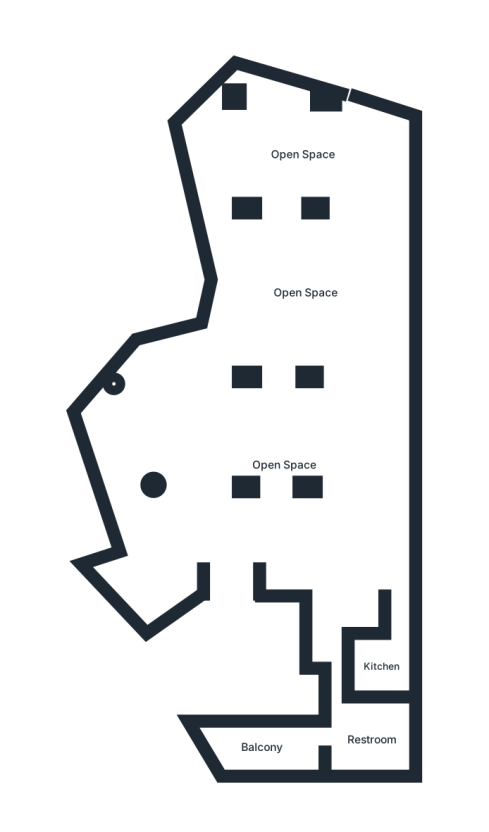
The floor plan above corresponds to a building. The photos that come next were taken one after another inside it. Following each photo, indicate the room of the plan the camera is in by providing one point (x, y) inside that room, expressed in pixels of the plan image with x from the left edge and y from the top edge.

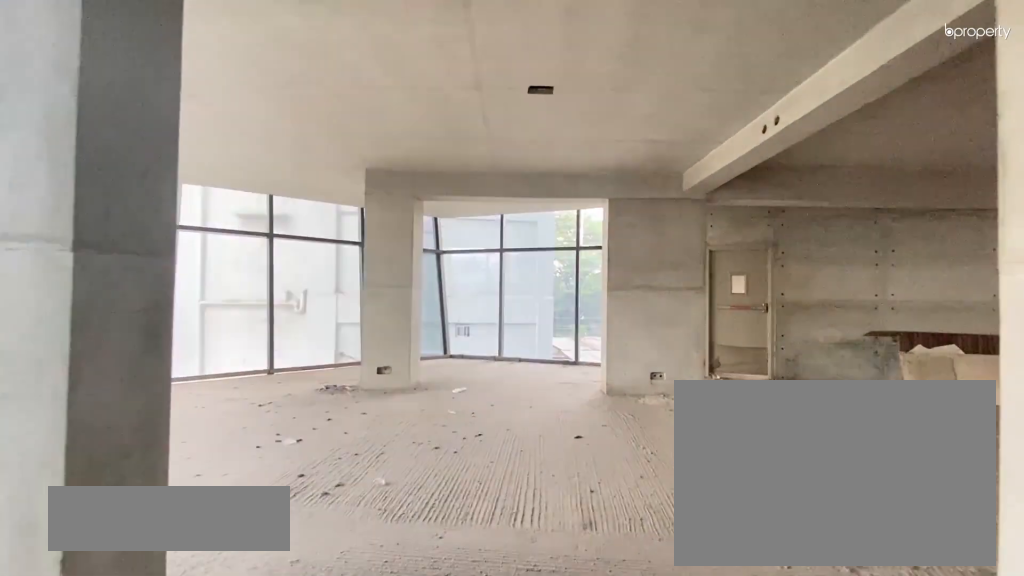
(317, 161)
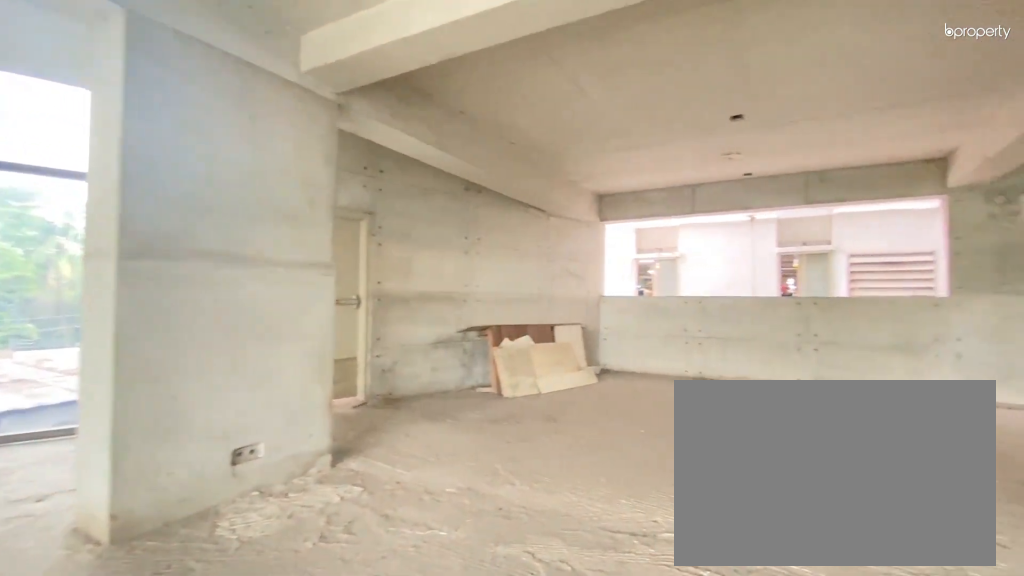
(317, 161)
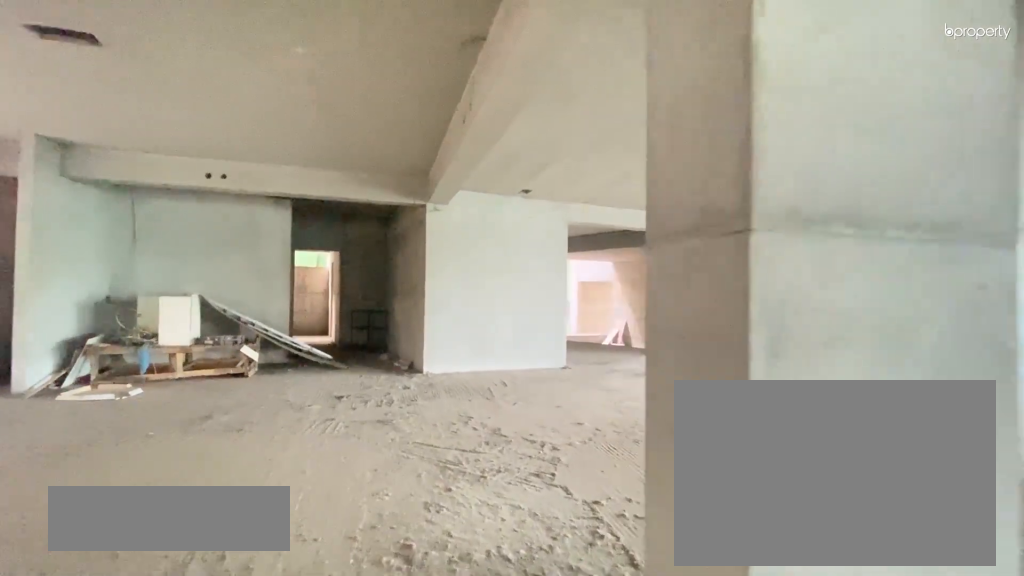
(385, 509)
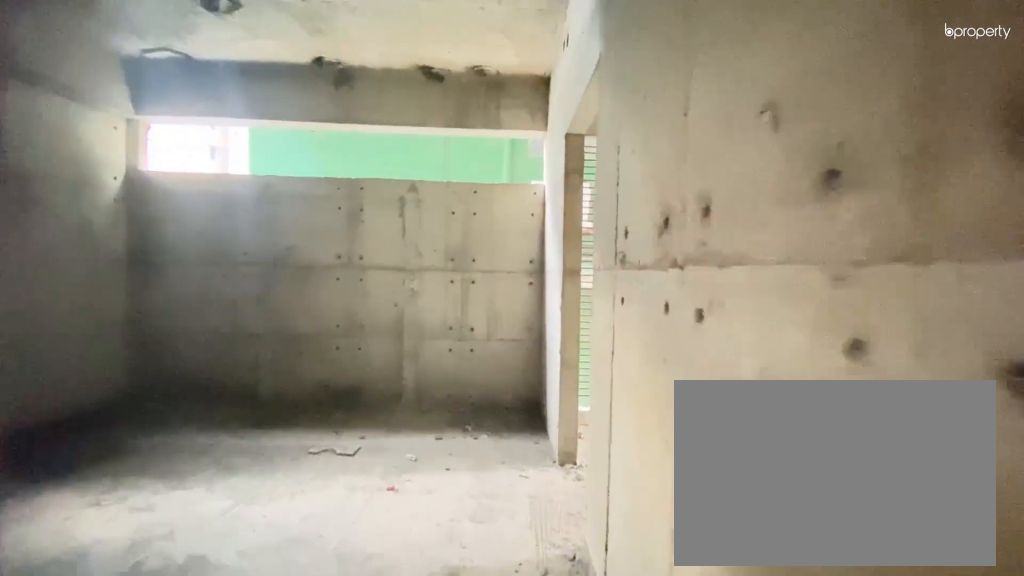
(365, 738)
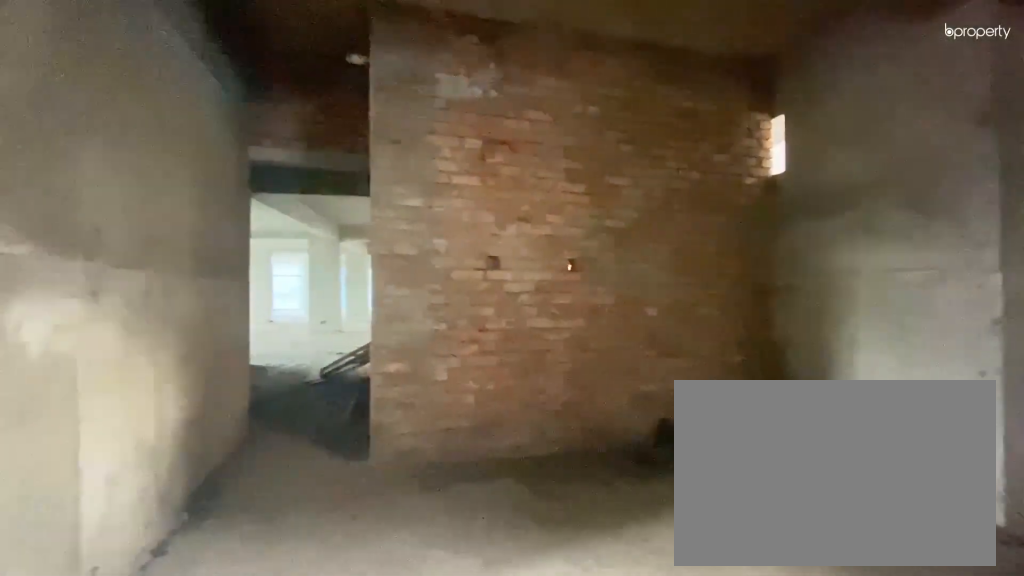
(365, 738)
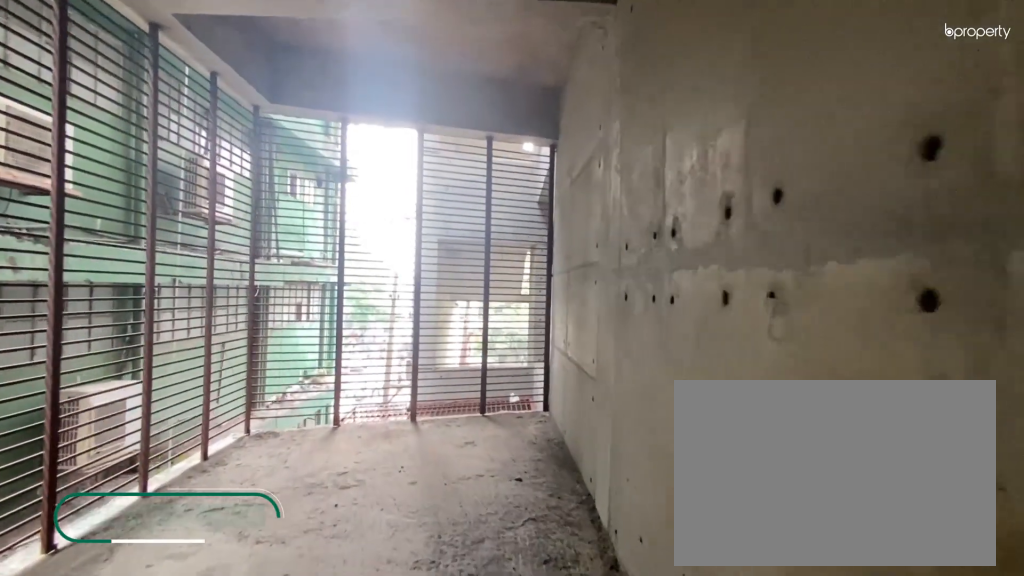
(261, 752)
